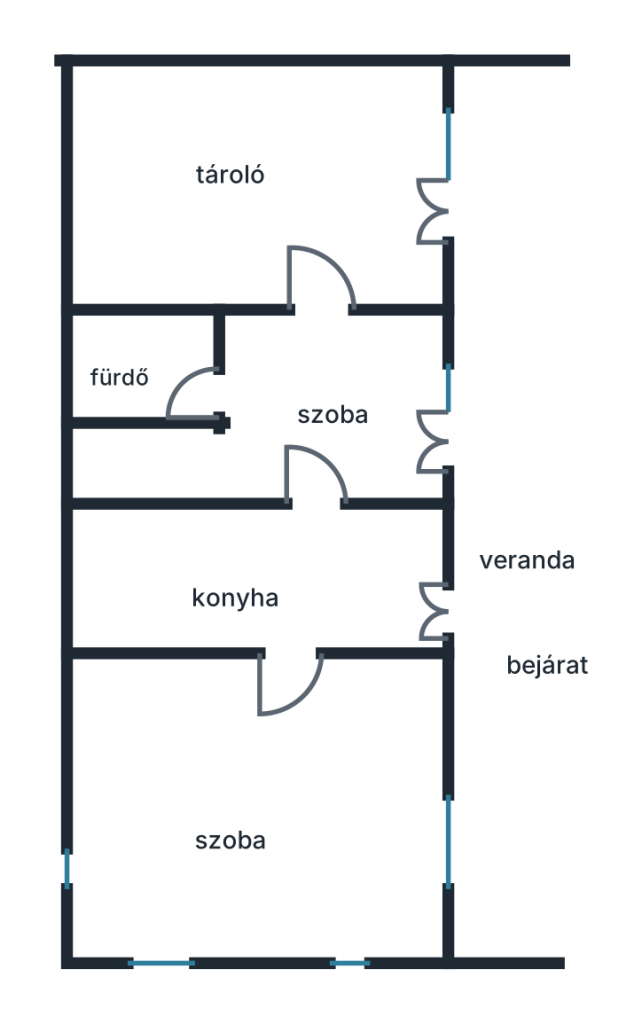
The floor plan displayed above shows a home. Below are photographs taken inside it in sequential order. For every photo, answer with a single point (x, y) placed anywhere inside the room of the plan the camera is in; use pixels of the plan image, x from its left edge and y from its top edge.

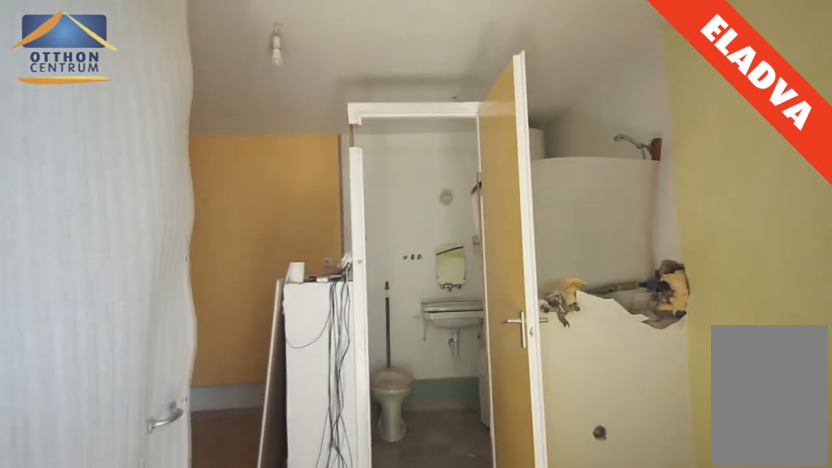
(386, 421)
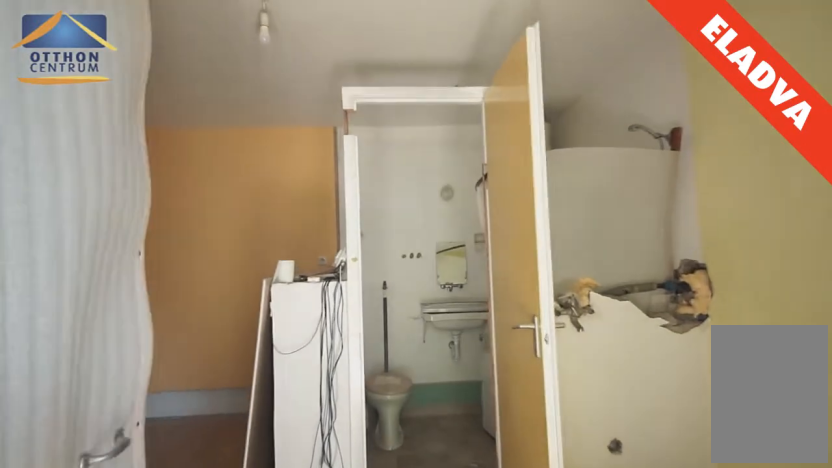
(375, 422)
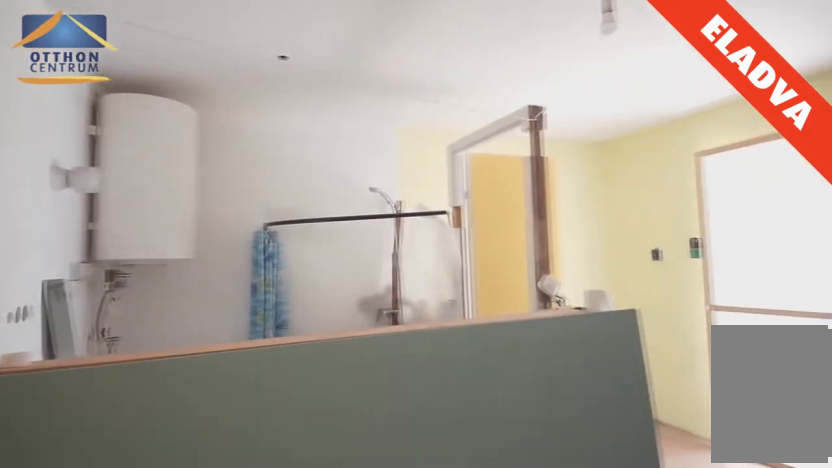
(353, 424)
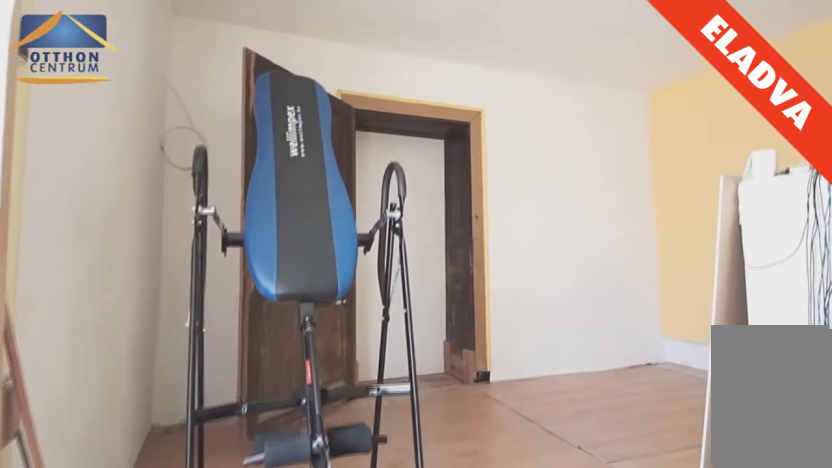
(354, 423)
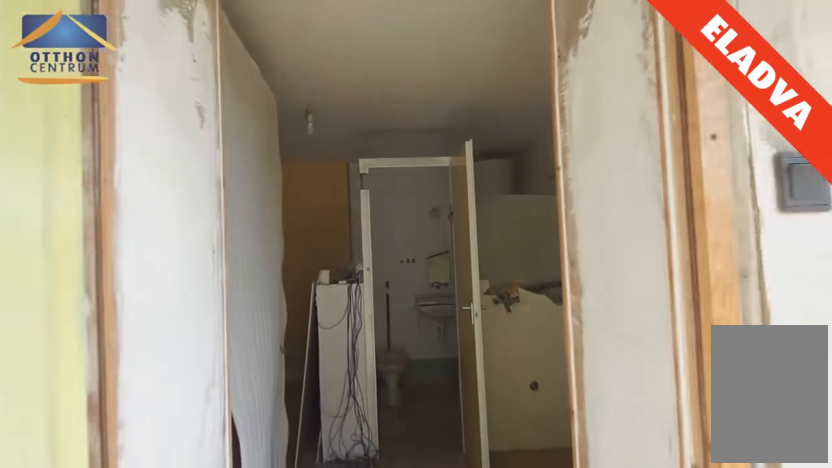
(435, 424)
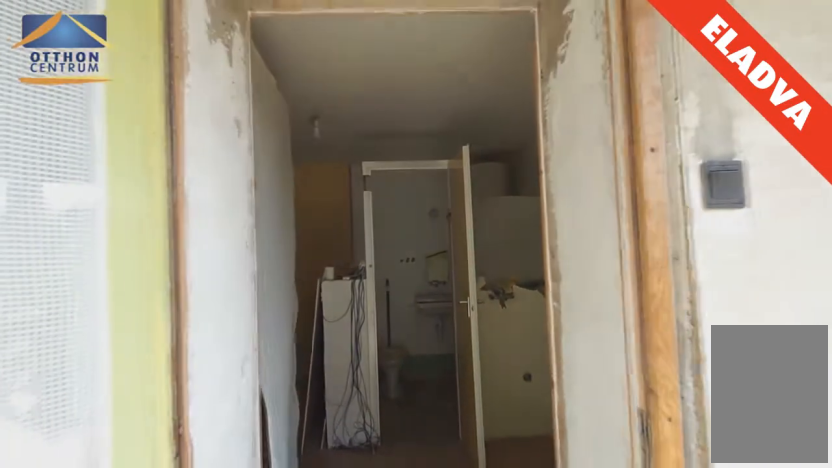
(448, 424)
